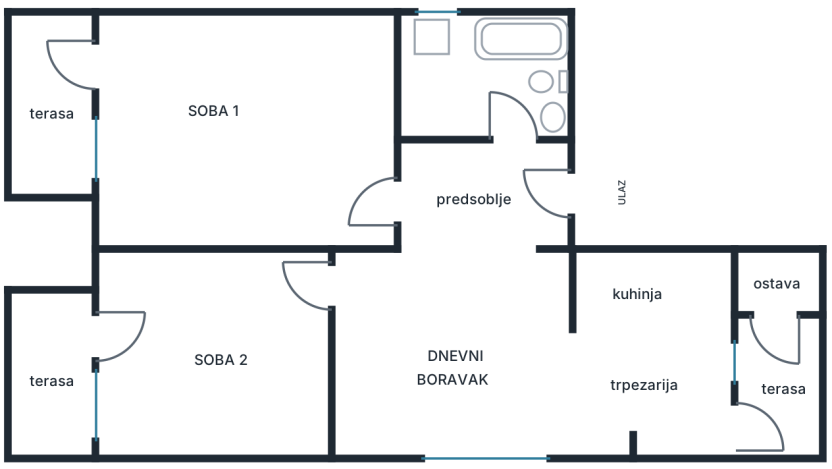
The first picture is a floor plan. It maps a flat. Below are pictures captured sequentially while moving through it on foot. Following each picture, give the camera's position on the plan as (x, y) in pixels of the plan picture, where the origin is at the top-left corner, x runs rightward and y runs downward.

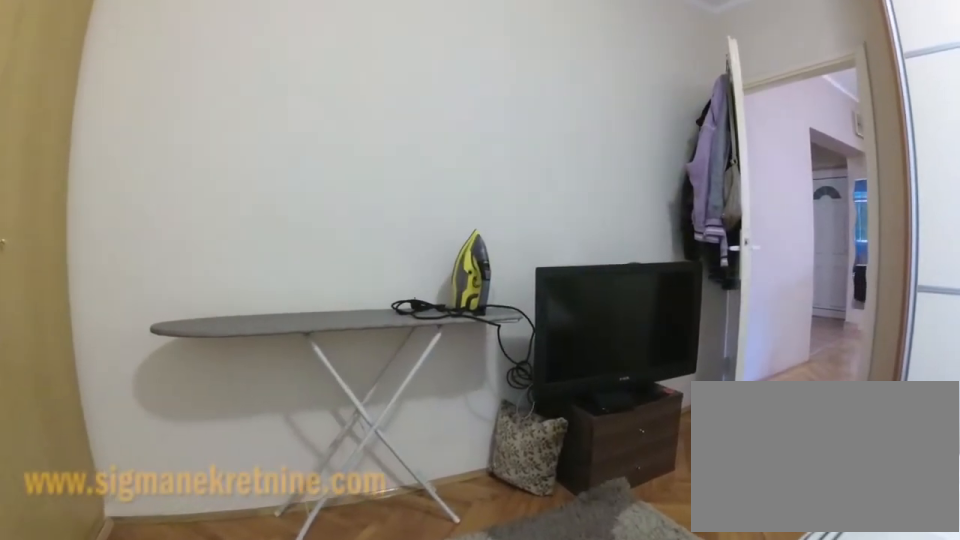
(151, 382)
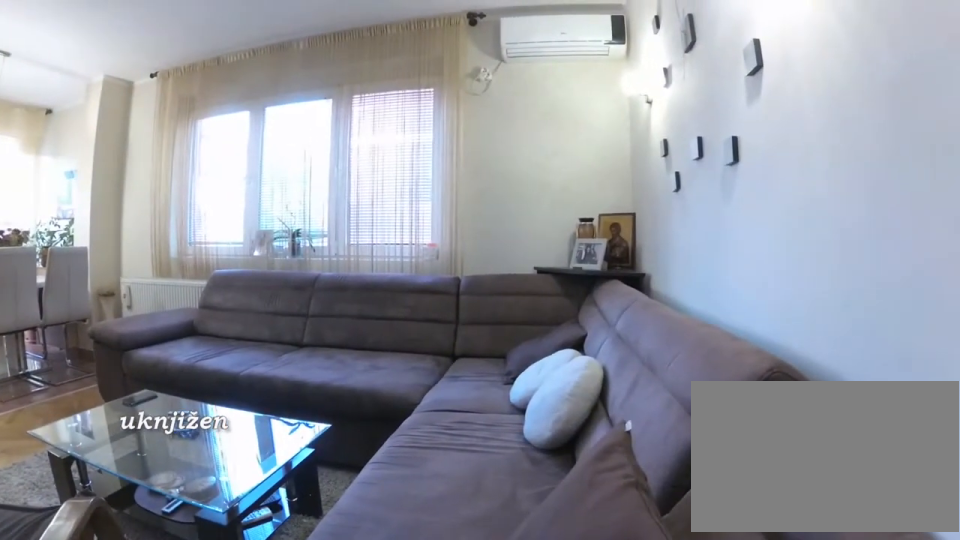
(354, 294)
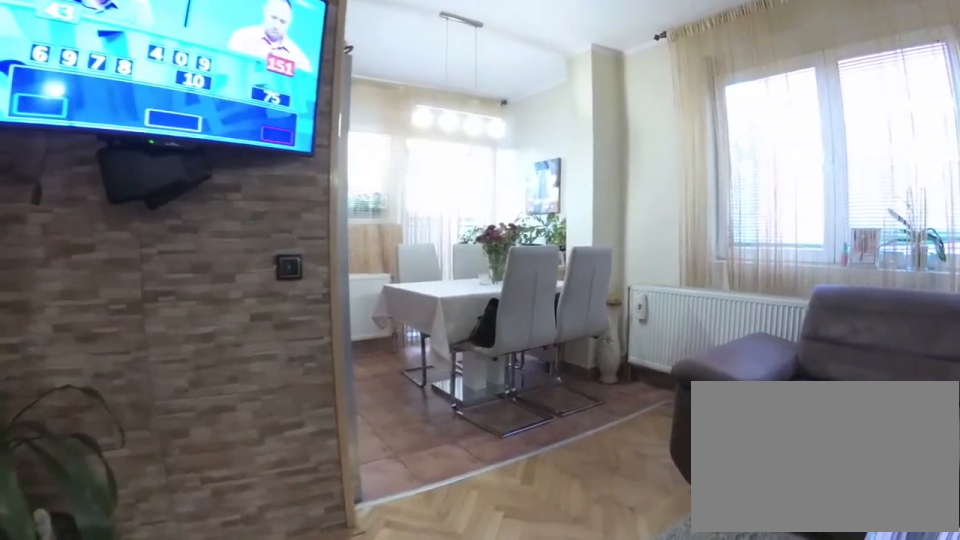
(416, 326)
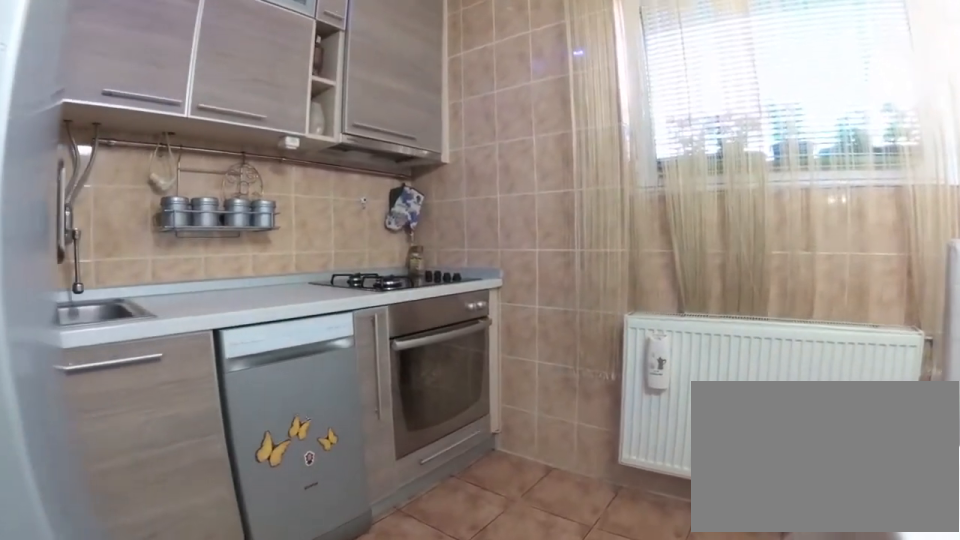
(573, 396)
